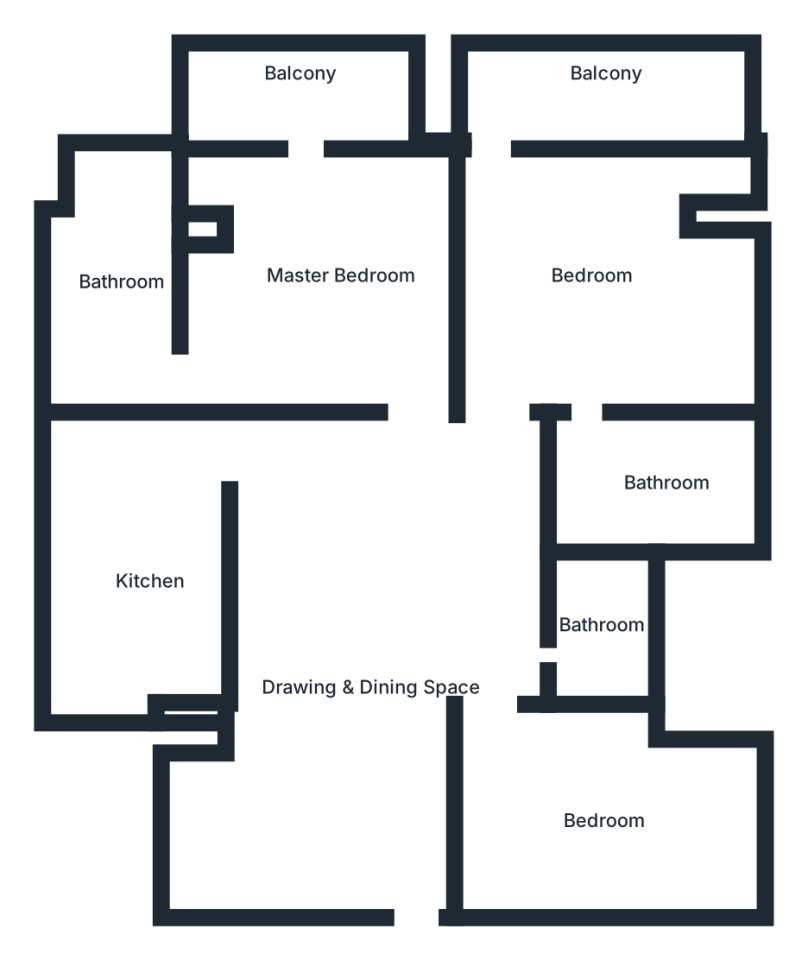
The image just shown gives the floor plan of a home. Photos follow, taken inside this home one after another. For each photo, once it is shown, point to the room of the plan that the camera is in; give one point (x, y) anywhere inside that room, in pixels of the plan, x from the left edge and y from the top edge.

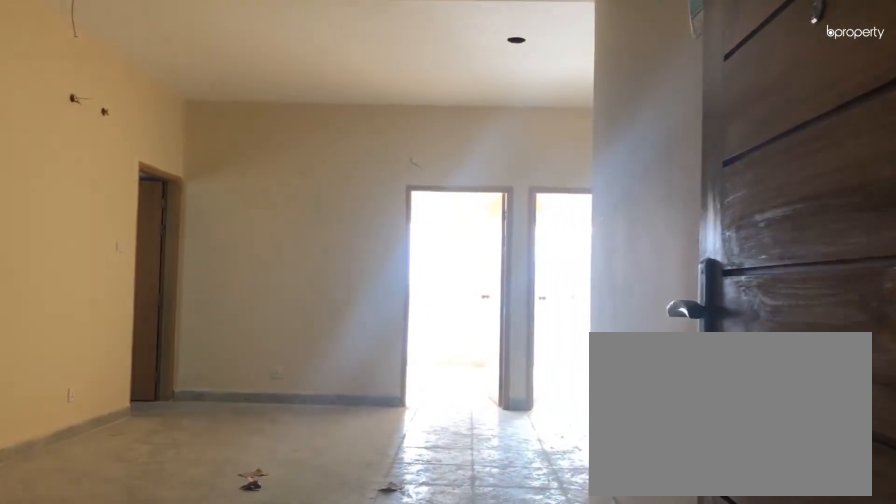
(403, 850)
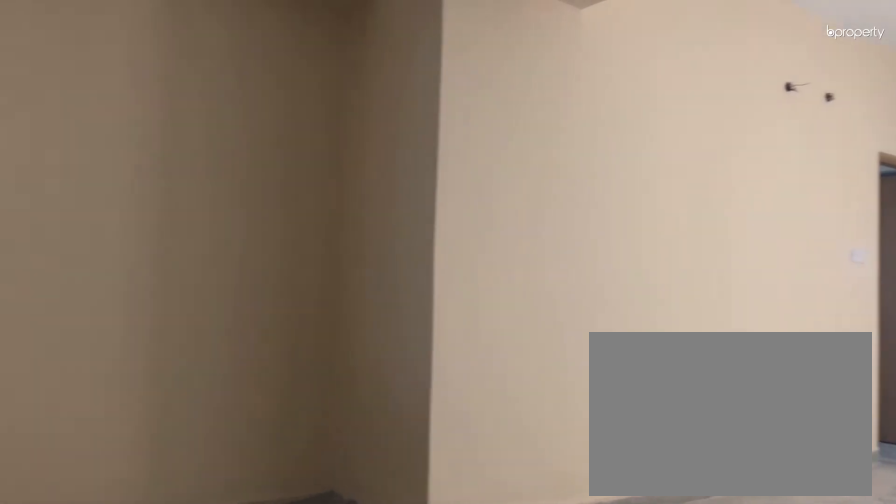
(389, 647)
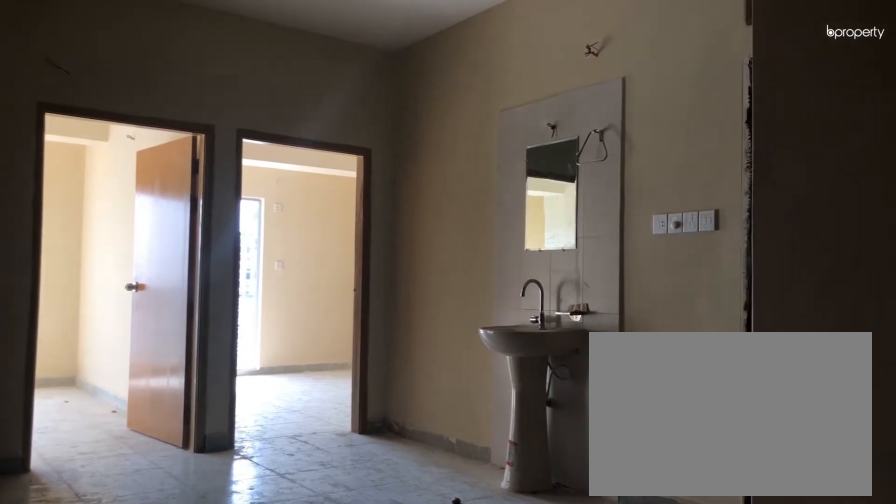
(389, 647)
